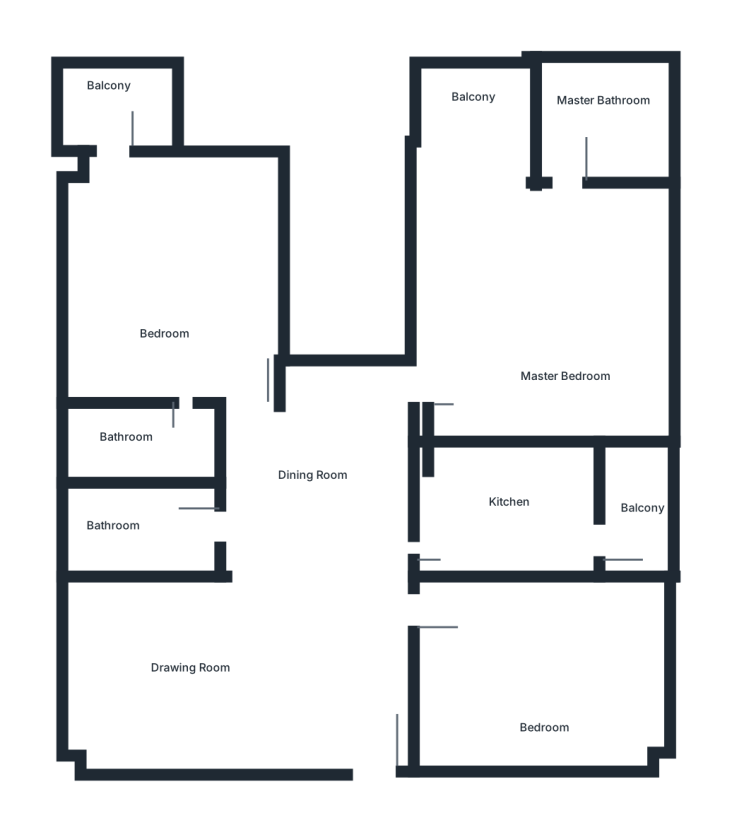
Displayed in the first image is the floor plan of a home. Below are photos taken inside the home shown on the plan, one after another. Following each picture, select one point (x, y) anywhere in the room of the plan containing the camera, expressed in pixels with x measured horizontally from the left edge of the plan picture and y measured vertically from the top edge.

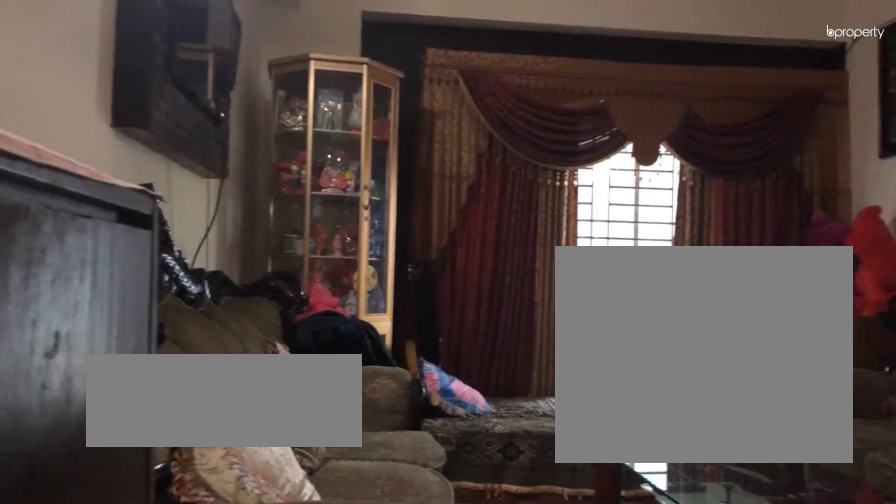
(212, 641)
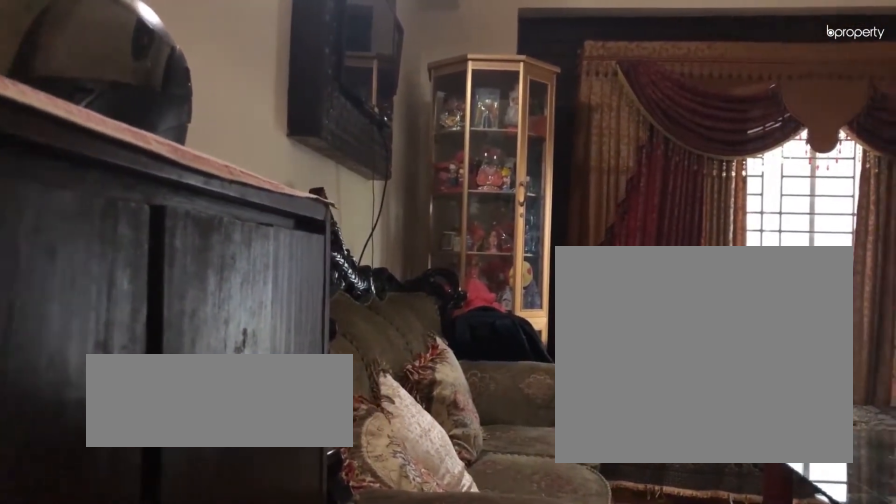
(212, 641)
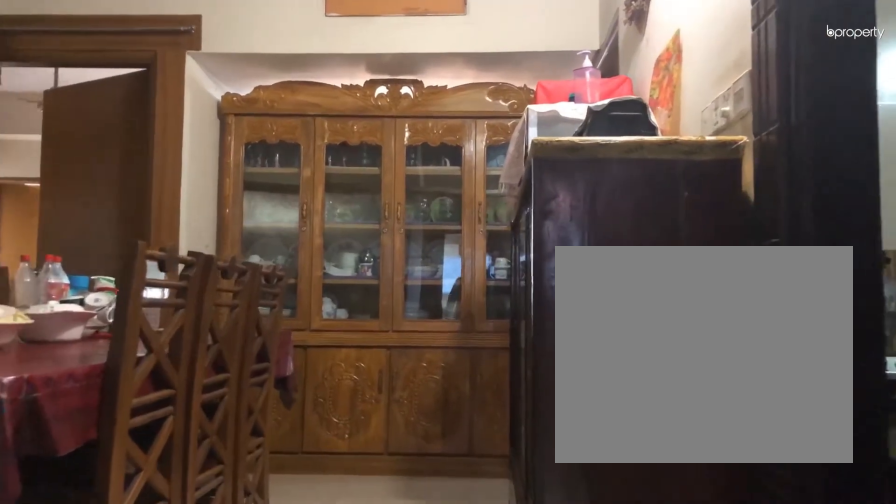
(302, 471)
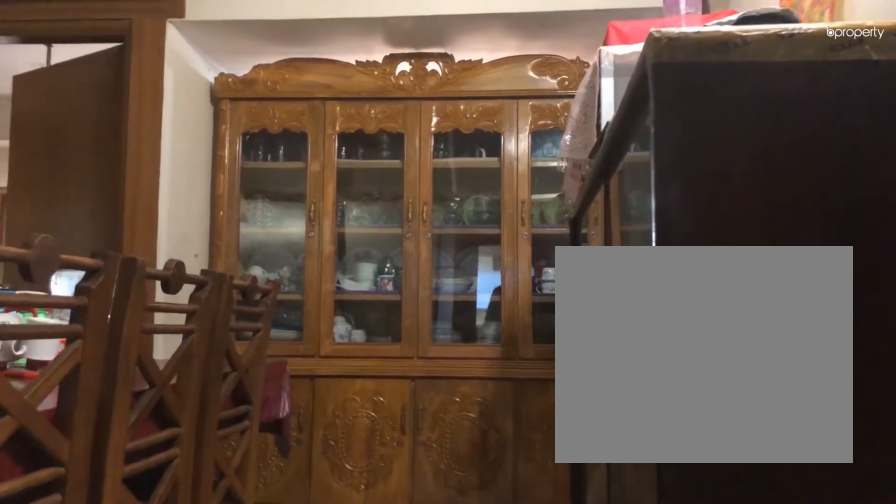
(302, 471)
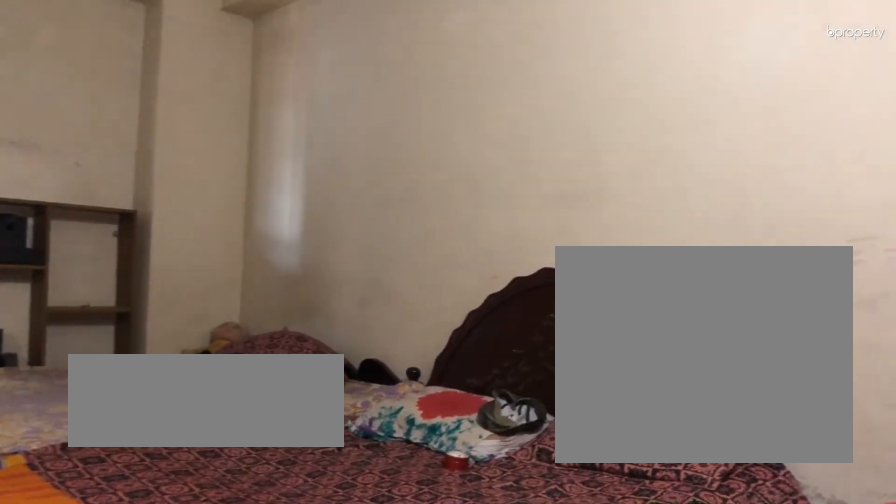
(540, 682)
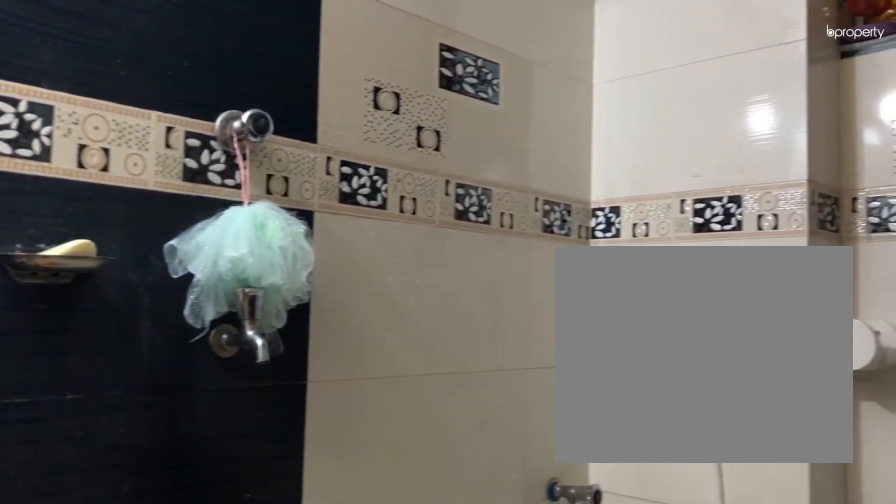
(127, 452)
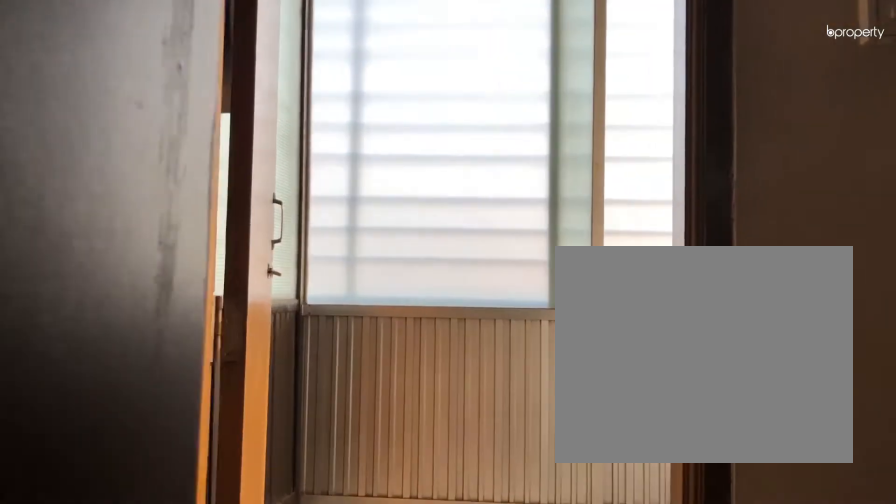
(108, 79)
